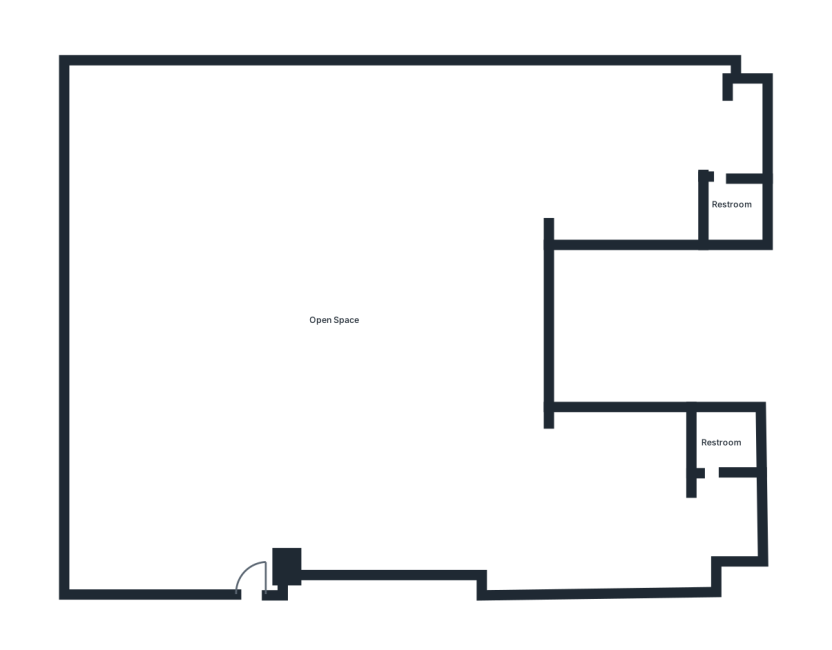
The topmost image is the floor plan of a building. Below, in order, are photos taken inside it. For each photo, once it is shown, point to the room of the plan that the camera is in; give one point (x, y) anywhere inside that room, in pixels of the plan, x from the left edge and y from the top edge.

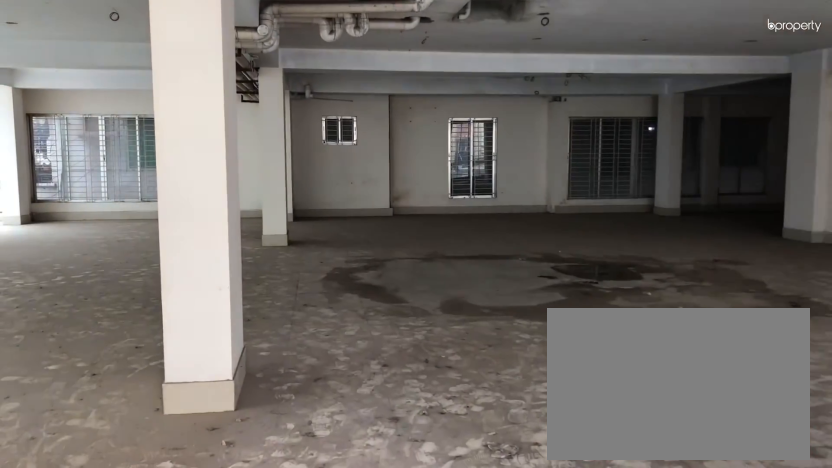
(256, 526)
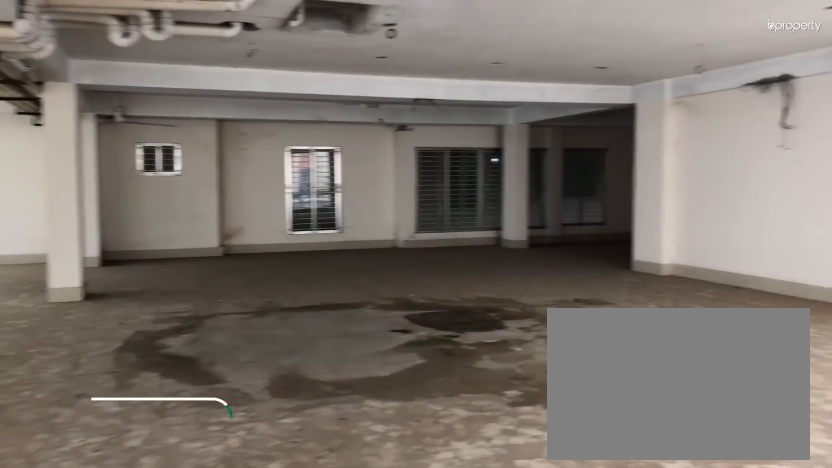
(256, 526)
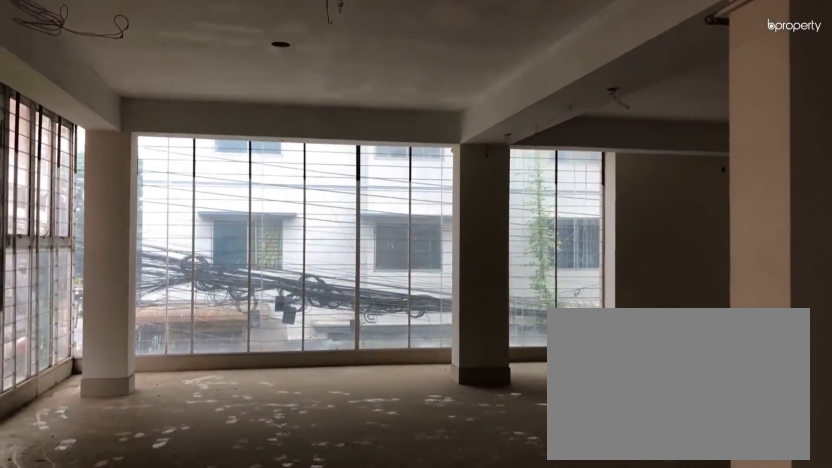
(337, 320)
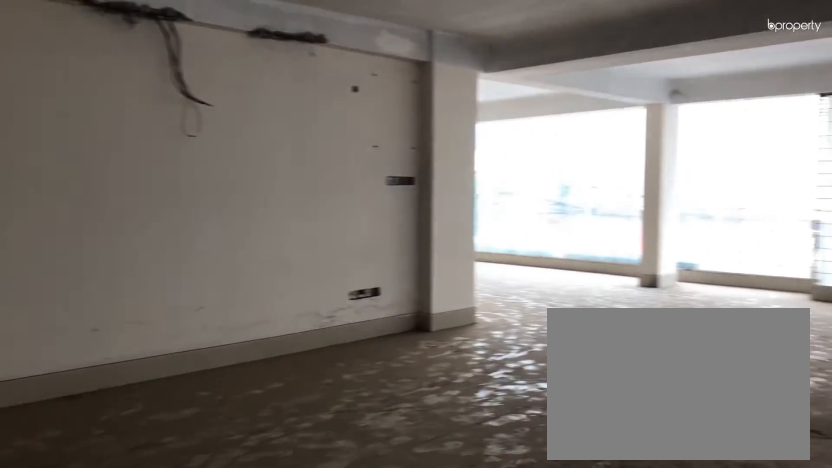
(337, 320)
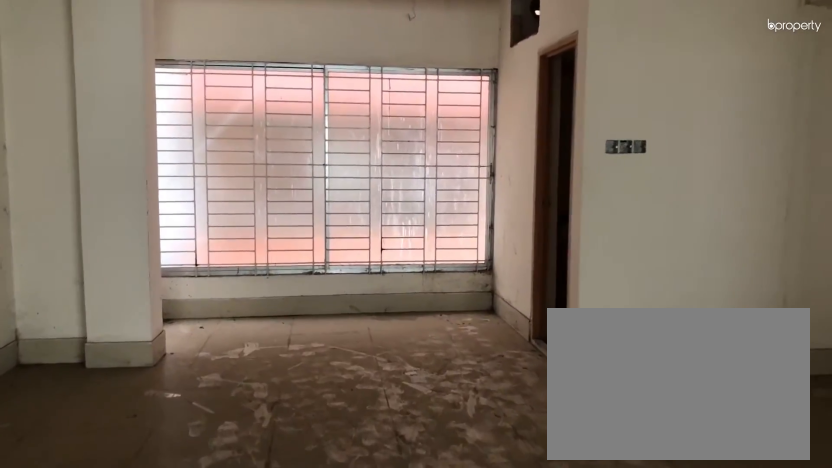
(576, 146)
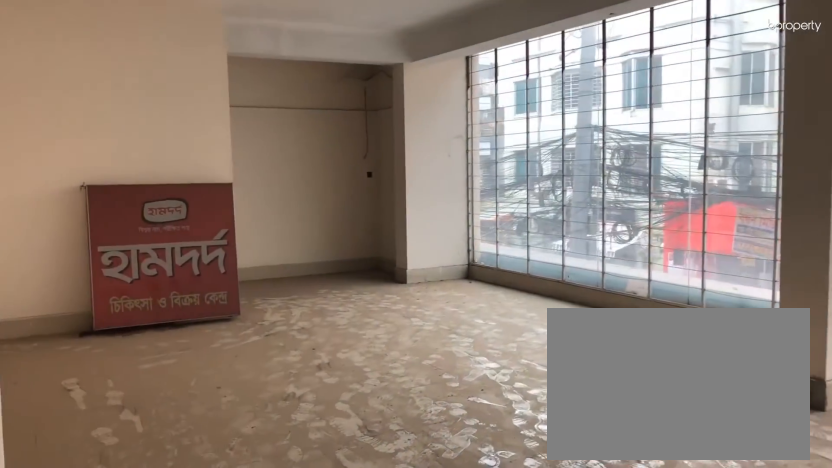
(609, 499)
